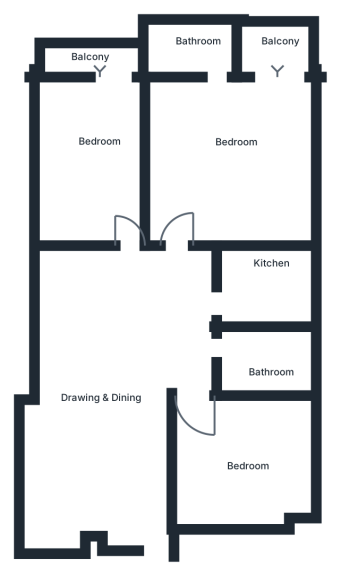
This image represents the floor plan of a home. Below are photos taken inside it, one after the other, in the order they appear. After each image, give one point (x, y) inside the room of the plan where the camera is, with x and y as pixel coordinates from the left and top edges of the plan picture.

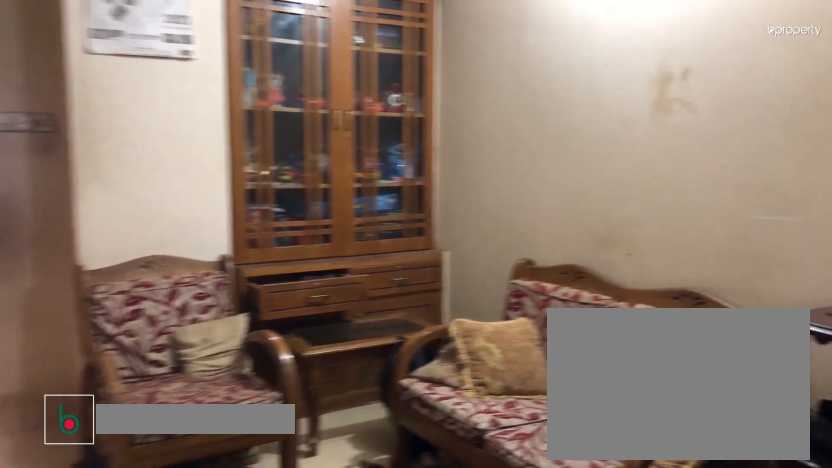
(122, 360)
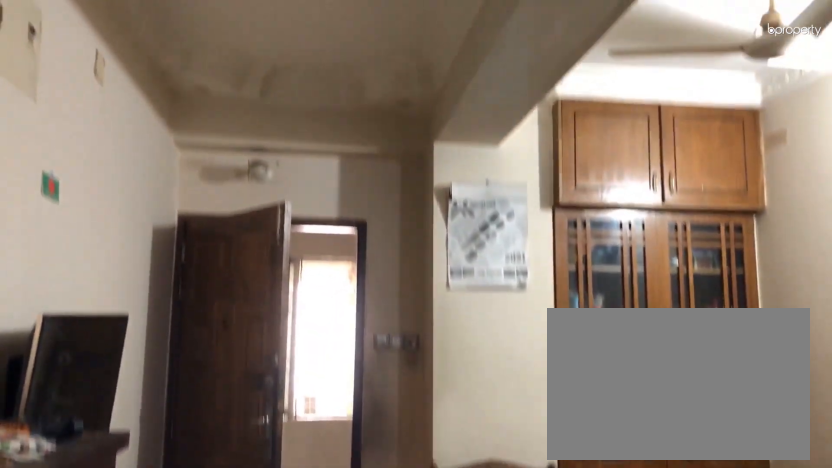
(122, 360)
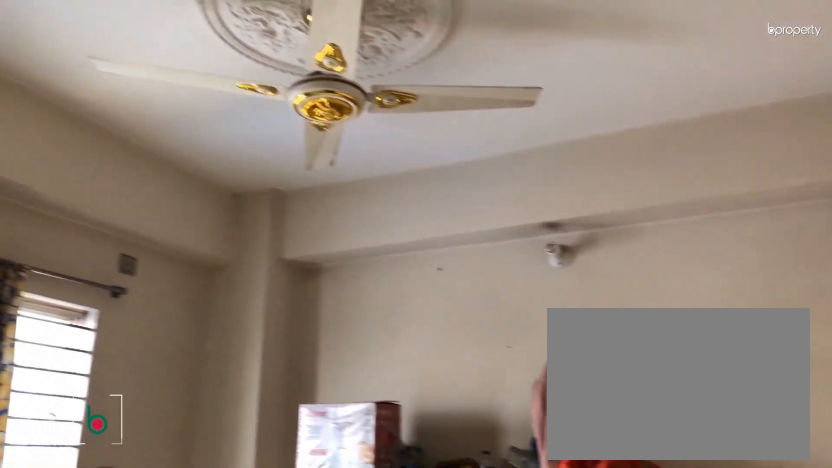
(234, 463)
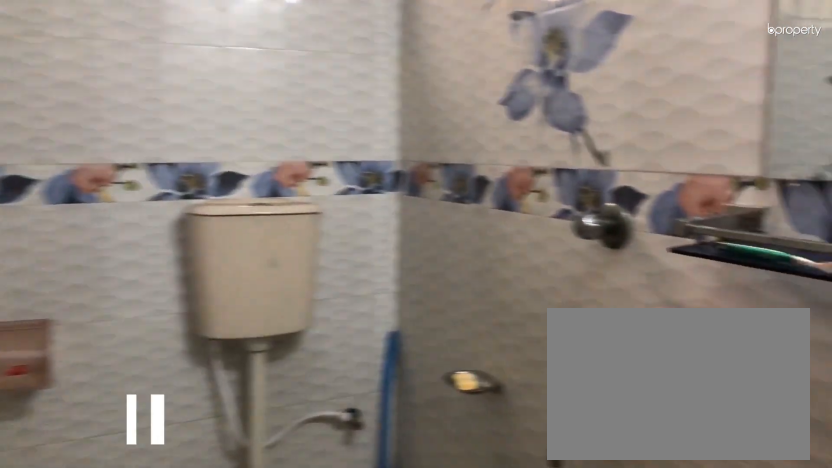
(263, 350)
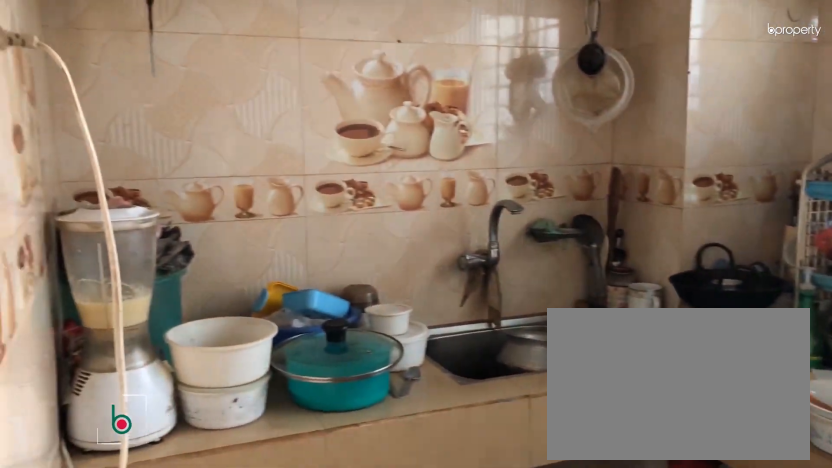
(261, 282)
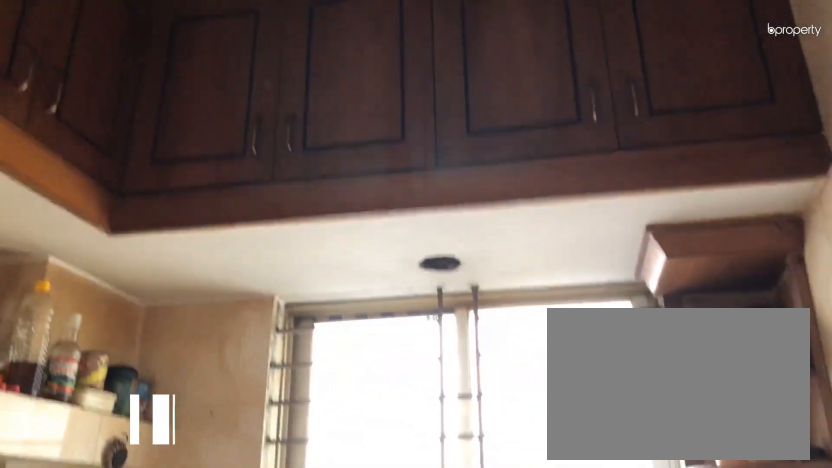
(259, 285)
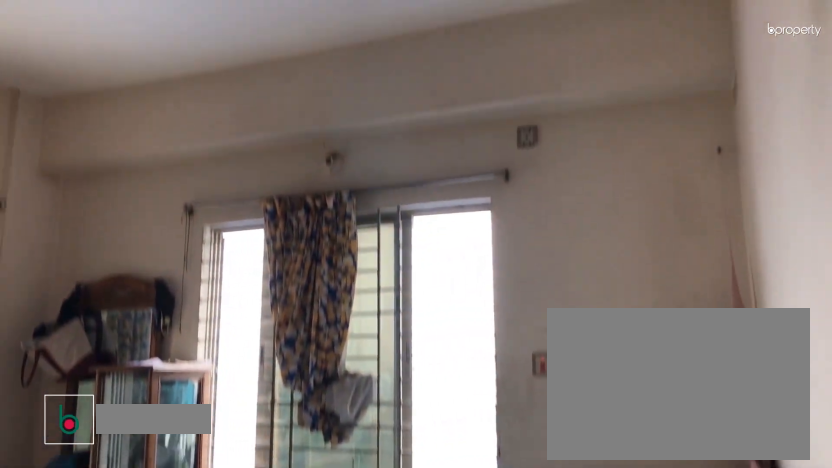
(236, 155)
